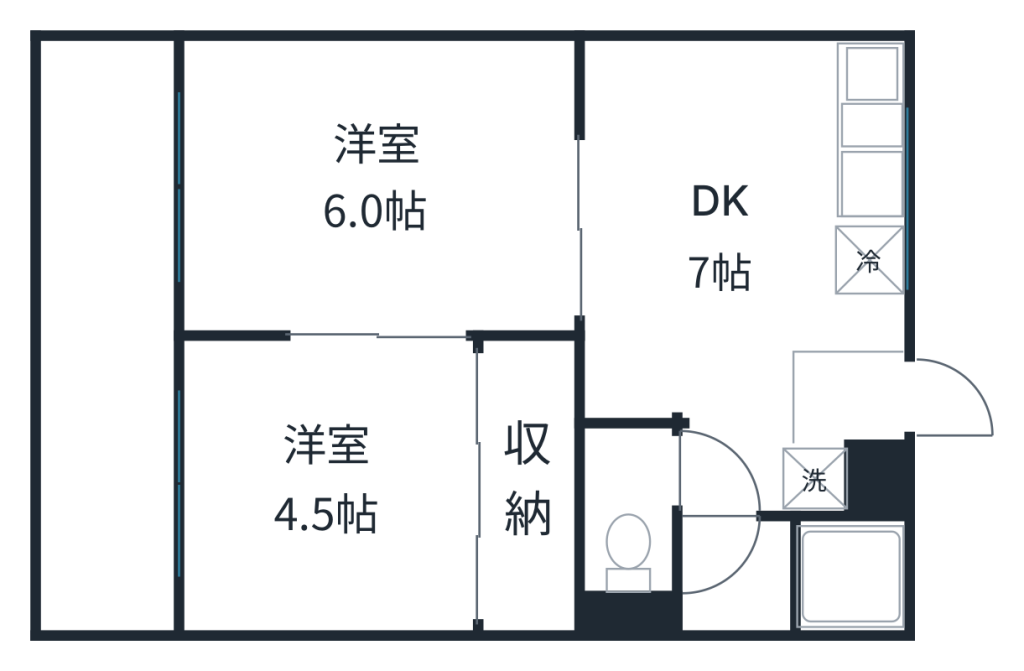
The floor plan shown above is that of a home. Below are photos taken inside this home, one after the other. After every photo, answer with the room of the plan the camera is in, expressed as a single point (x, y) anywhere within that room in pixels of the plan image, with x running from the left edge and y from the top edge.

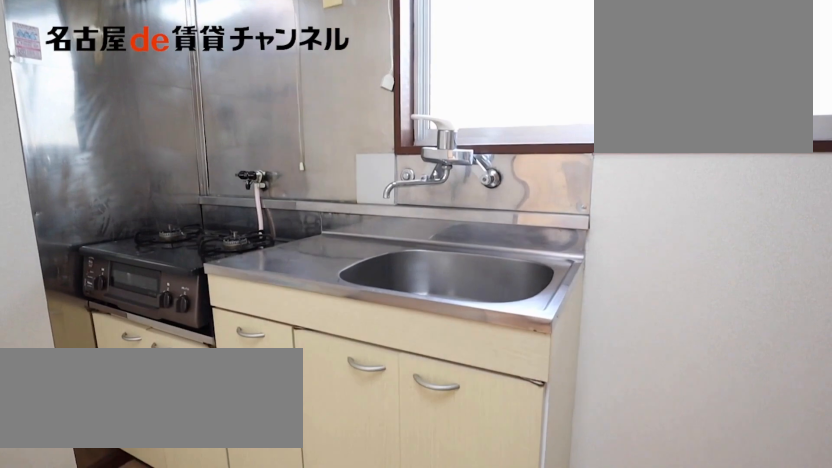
(867, 172)
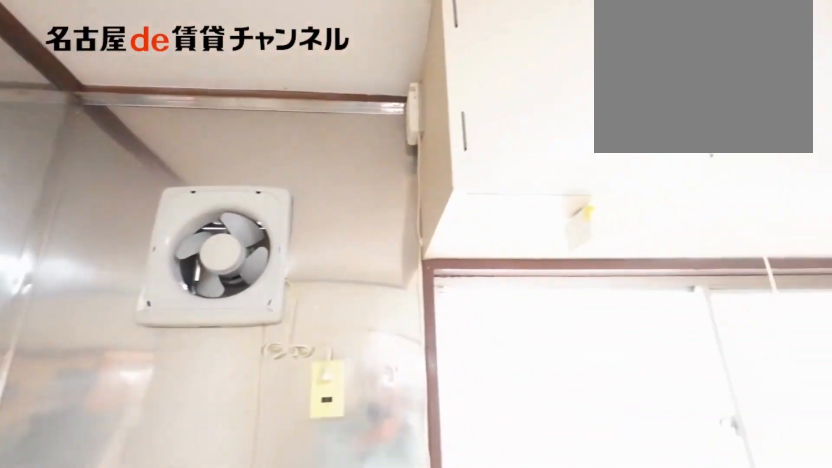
(867, 172)
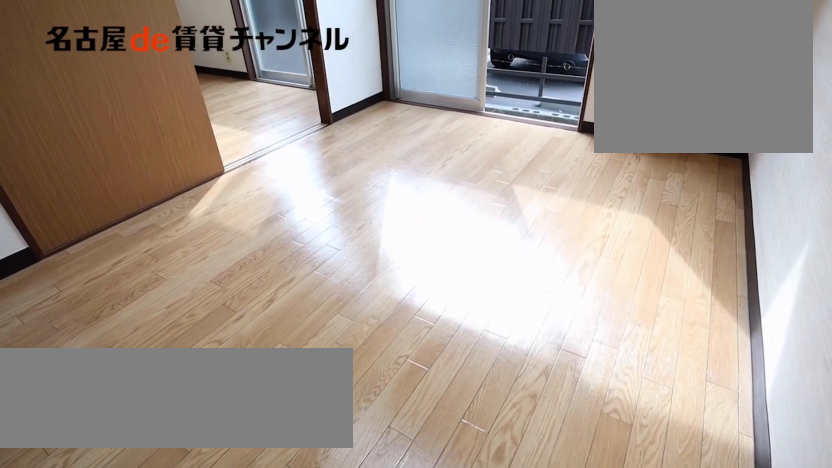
(379, 187)
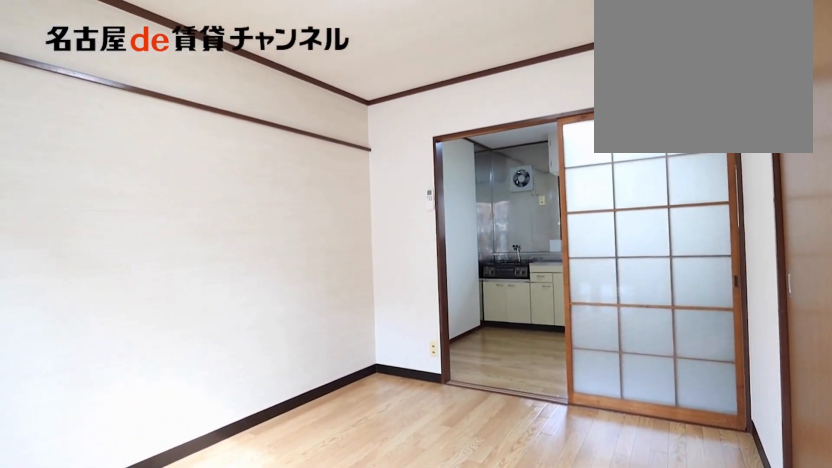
(374, 182)
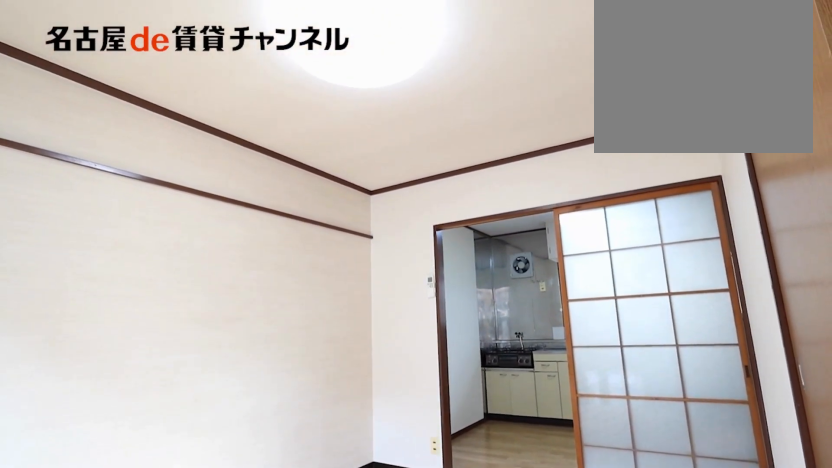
(374, 182)
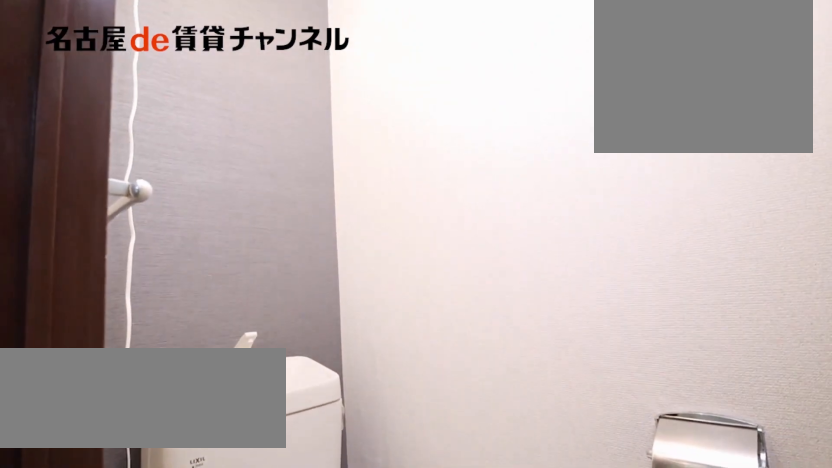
(638, 509)
